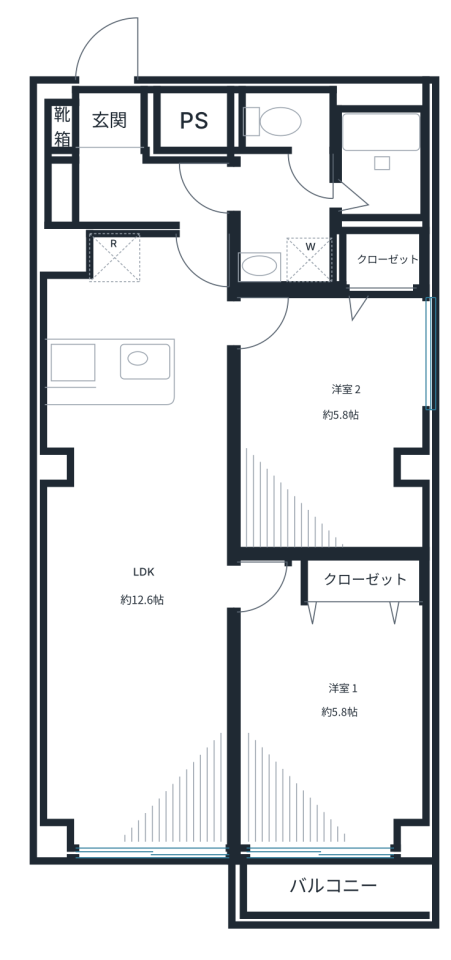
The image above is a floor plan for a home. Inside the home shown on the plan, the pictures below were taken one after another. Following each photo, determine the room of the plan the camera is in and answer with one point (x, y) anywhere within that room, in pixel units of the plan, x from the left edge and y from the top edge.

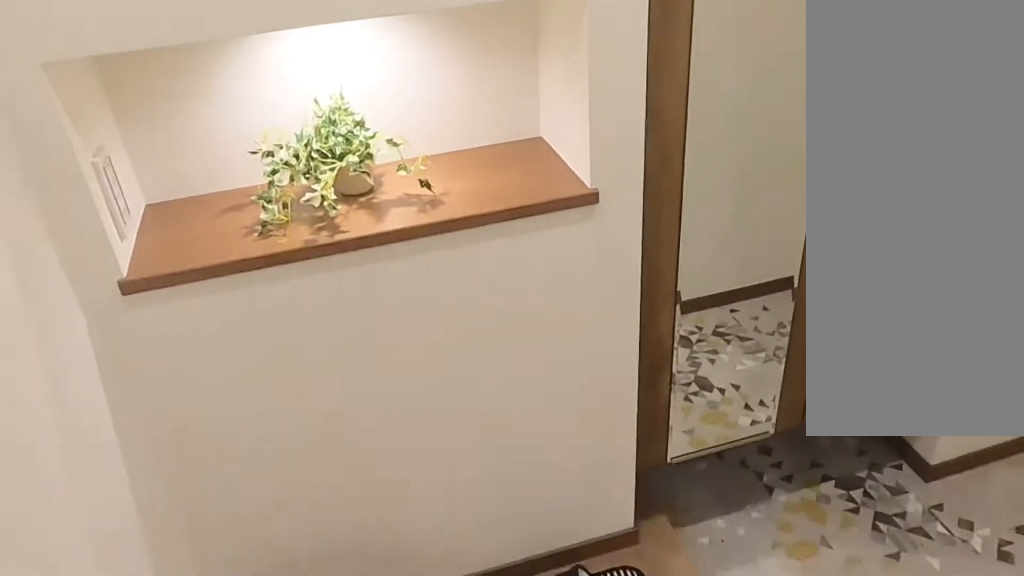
(122, 168)
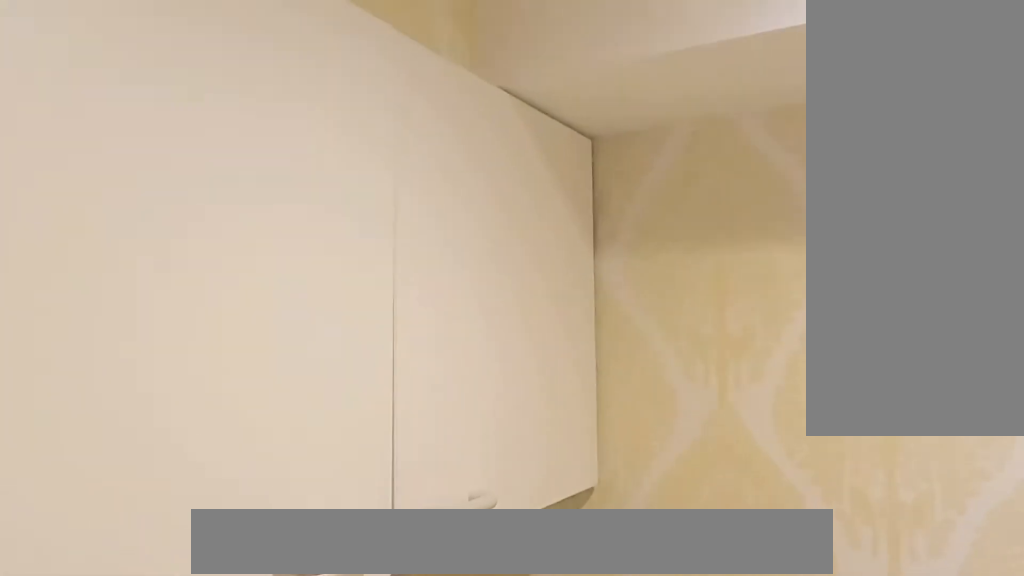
(320, 207)
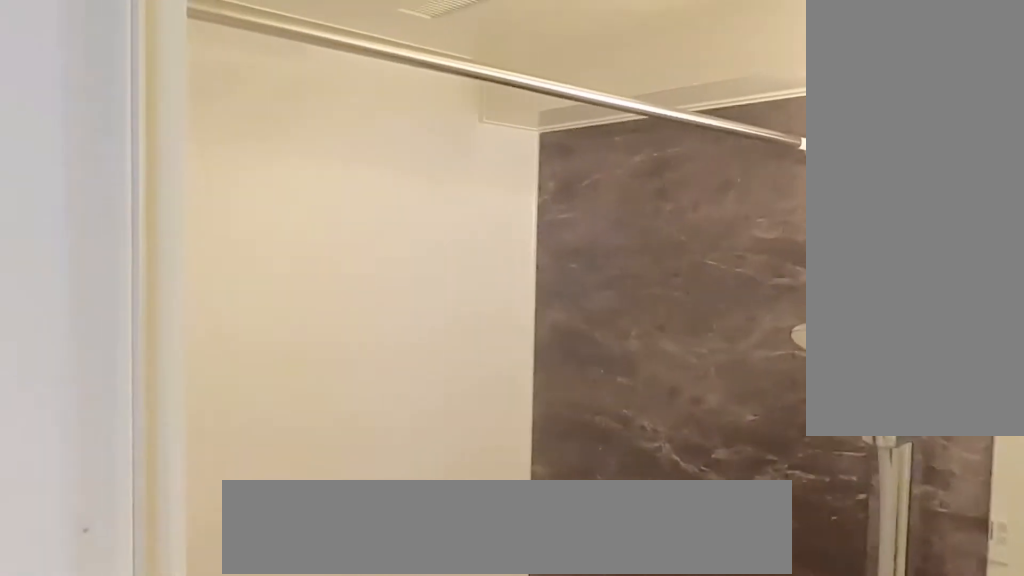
(319, 207)
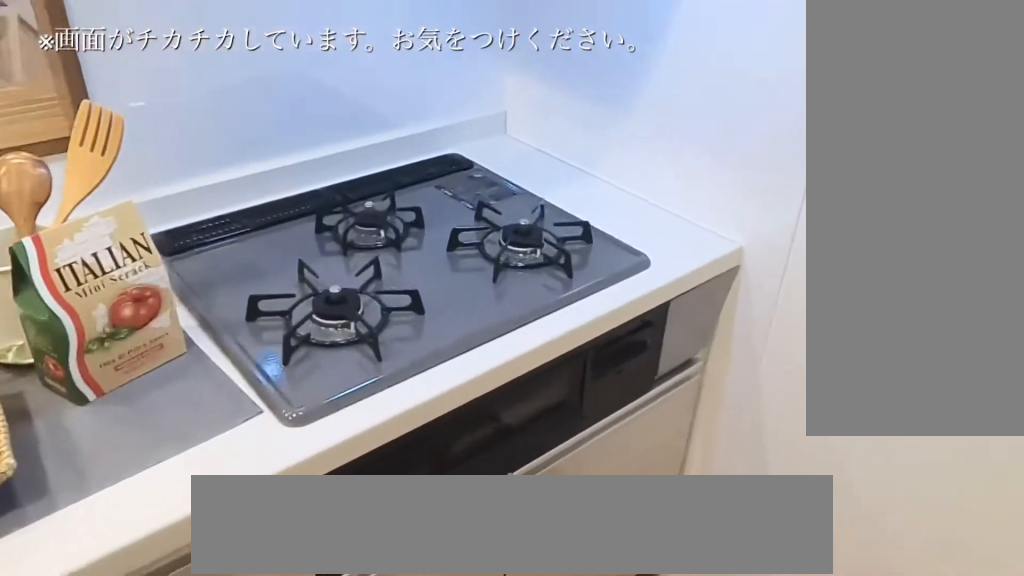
(119, 294)
